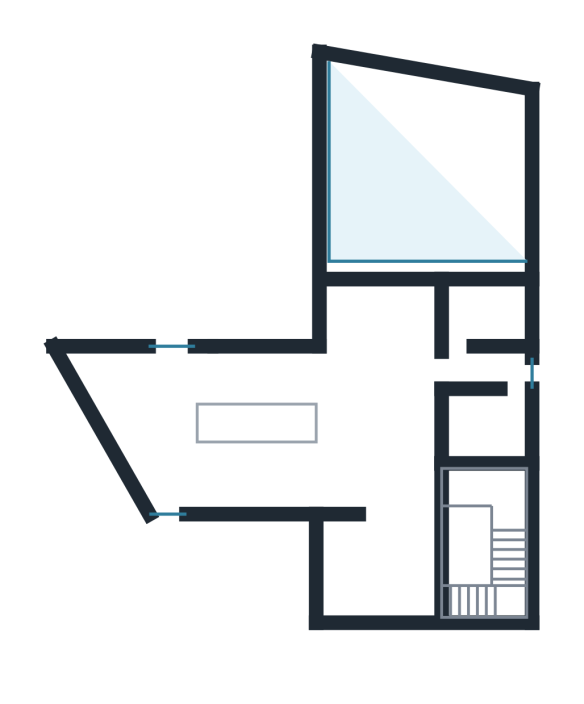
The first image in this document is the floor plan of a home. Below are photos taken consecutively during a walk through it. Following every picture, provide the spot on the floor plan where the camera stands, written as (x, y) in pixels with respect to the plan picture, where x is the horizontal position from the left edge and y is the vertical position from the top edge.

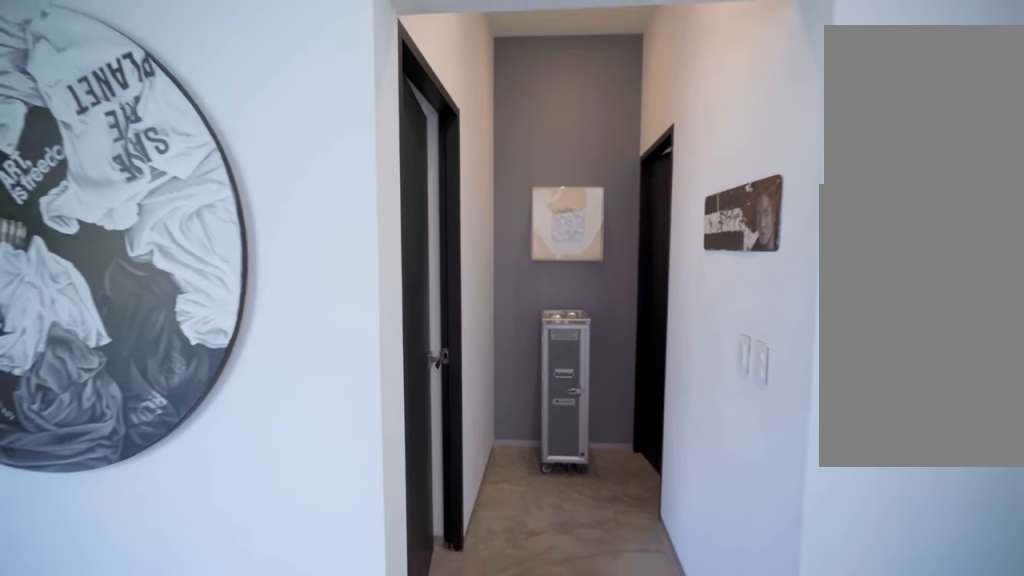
(466, 368)
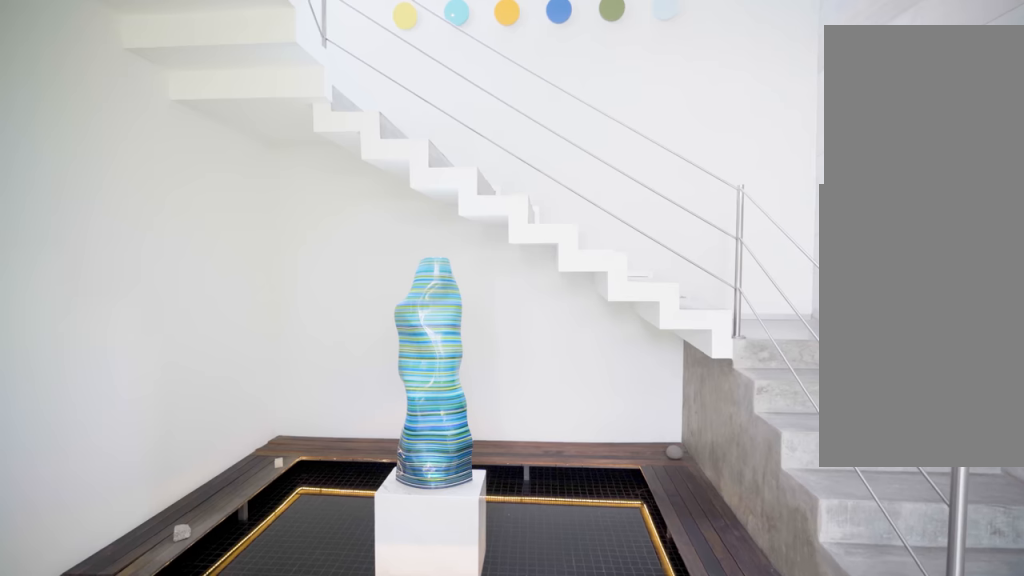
(381, 489)
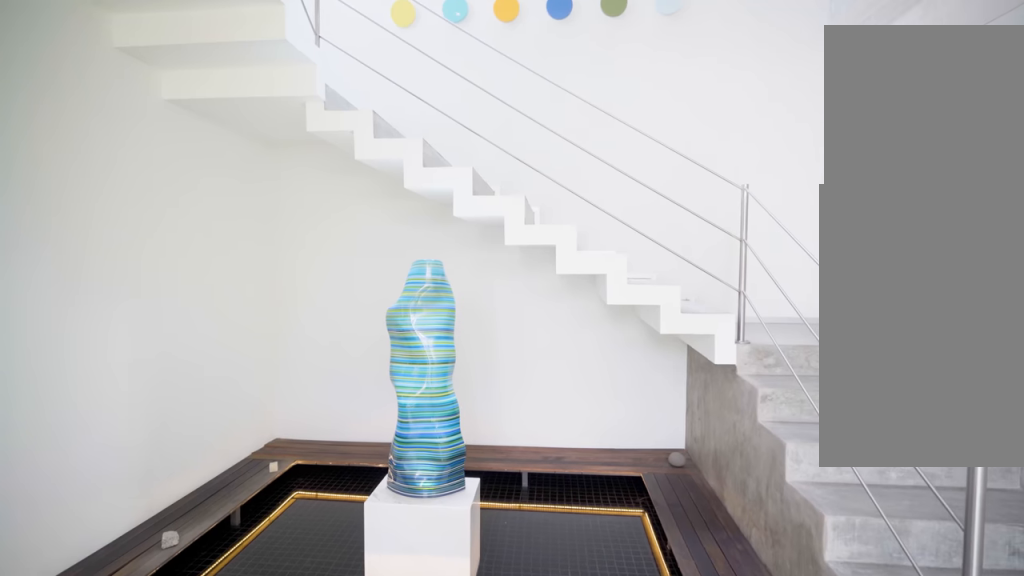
(381, 489)
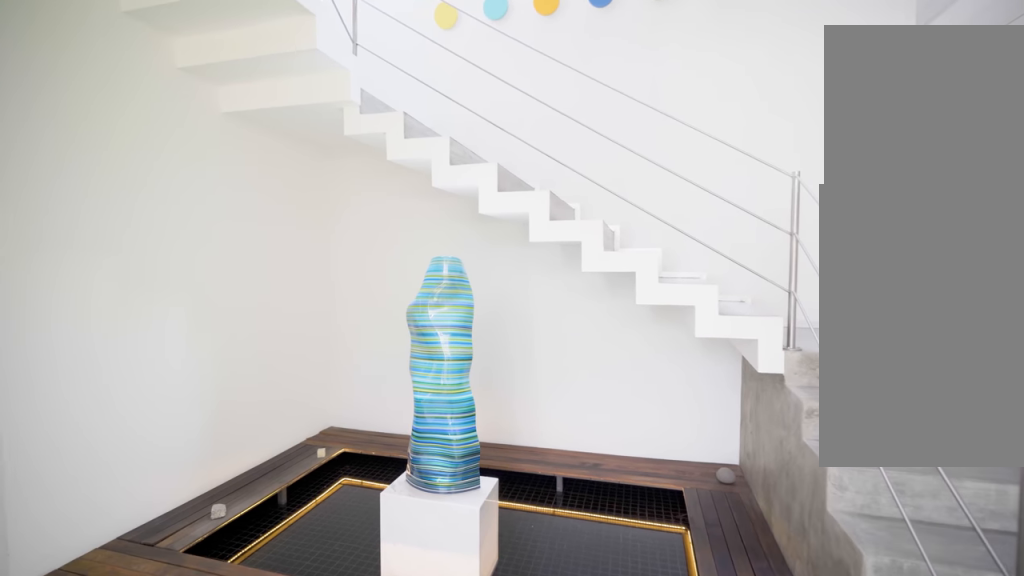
(381, 489)
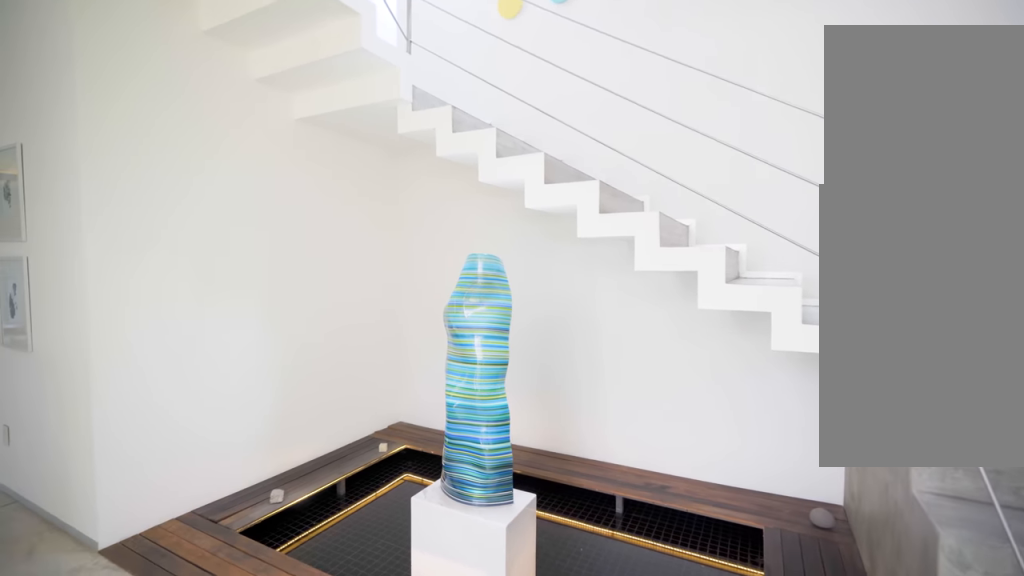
(383, 497)
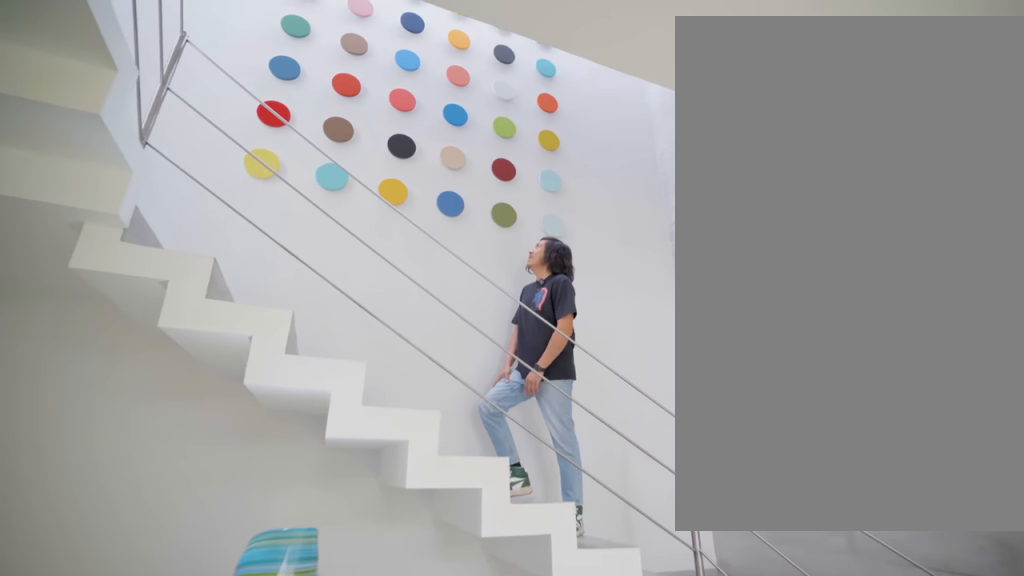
(414, 532)
